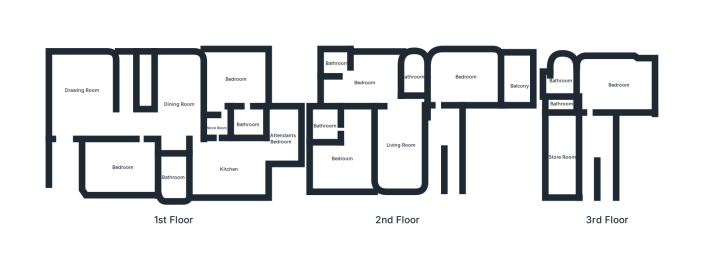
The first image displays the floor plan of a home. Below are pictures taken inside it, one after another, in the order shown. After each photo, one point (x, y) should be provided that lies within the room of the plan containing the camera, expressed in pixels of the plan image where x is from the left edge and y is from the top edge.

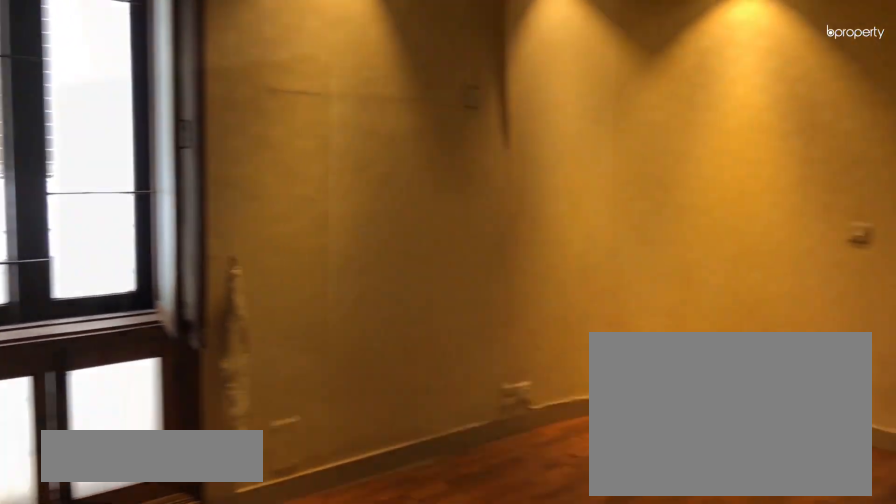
(466, 77)
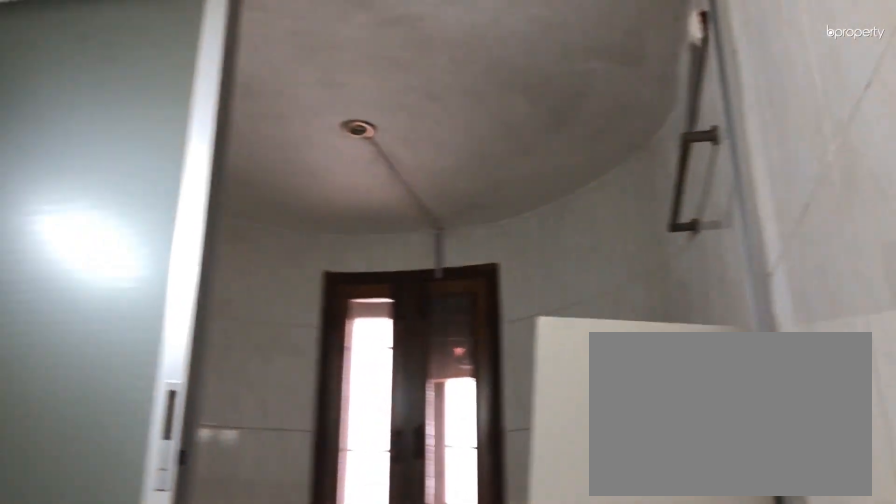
(410, 77)
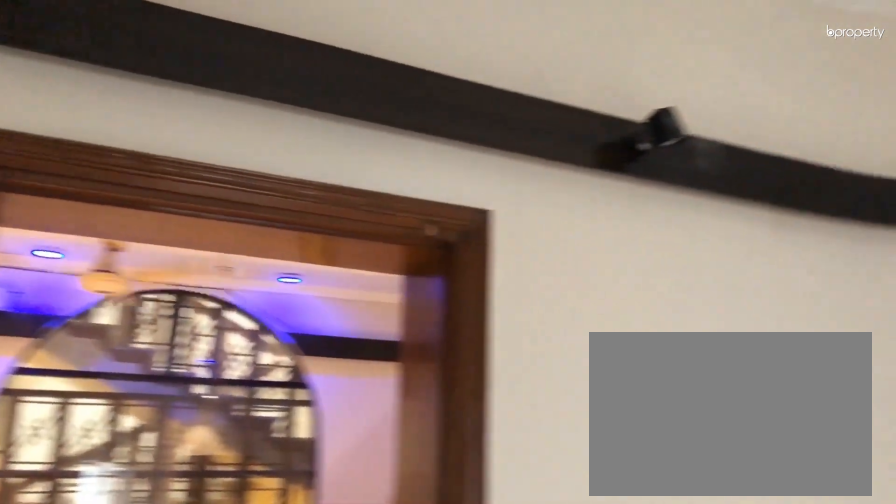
(341, 159)
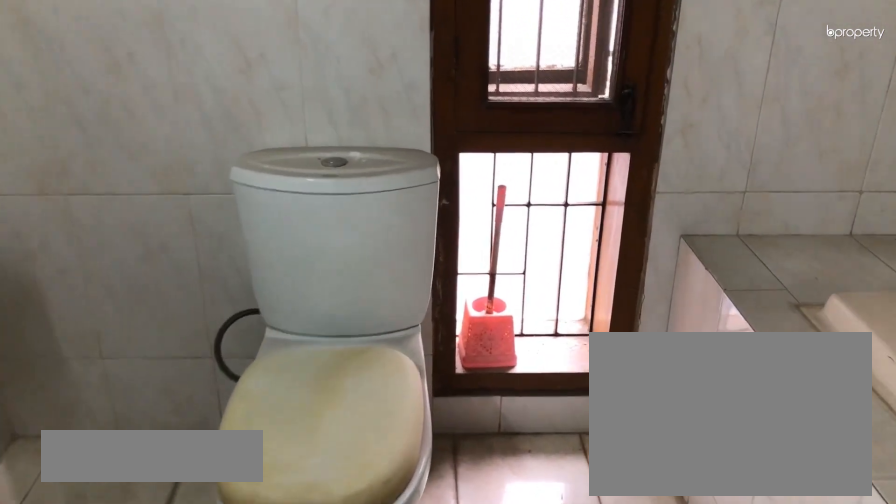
(322, 127)
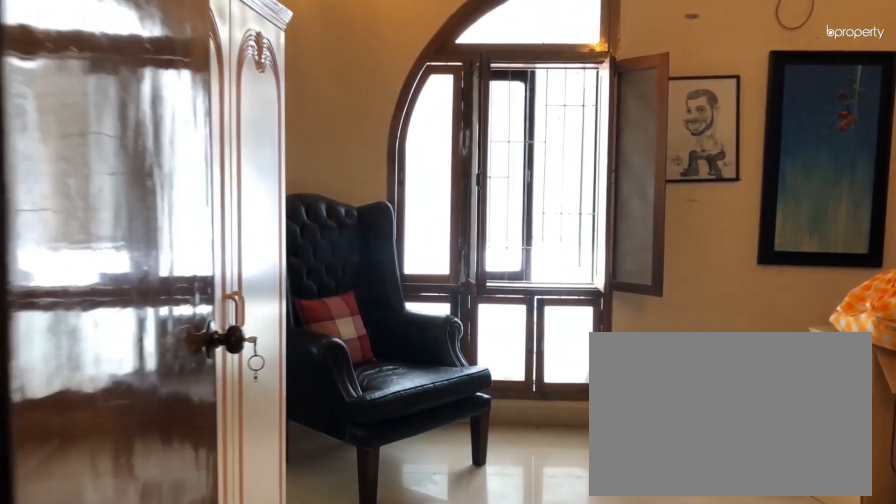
(617, 86)
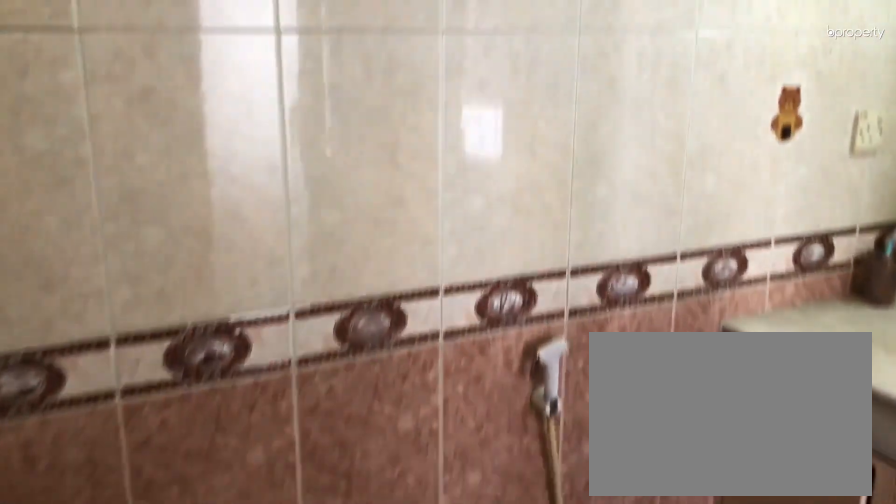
(559, 80)
